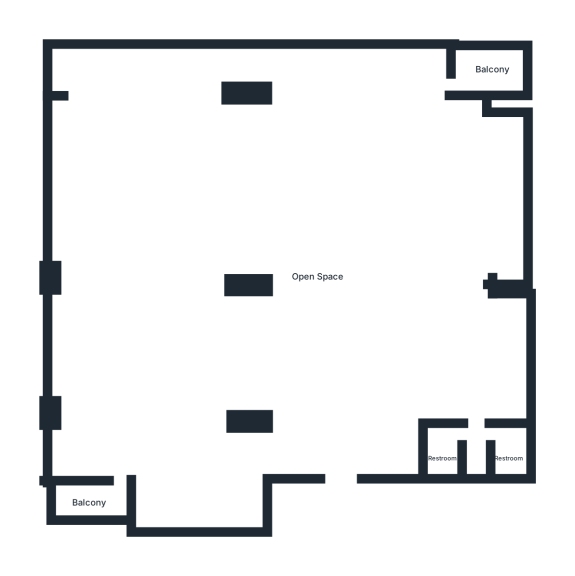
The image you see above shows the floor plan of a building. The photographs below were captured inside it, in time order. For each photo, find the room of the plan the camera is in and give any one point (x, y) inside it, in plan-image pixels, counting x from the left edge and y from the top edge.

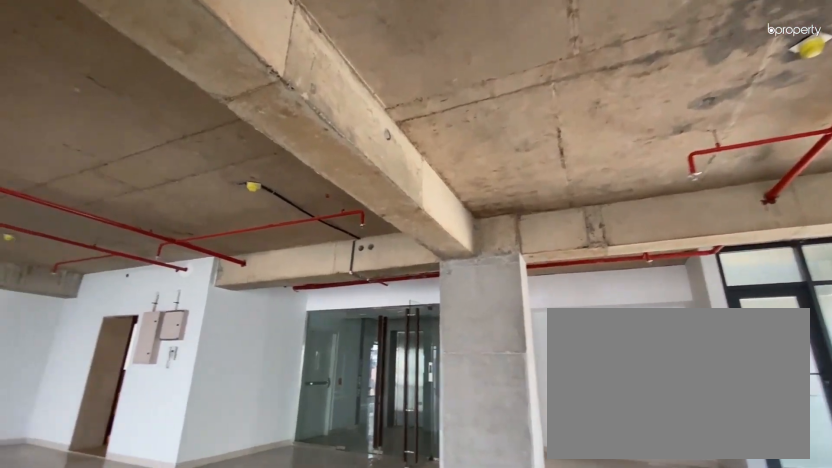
(169, 402)
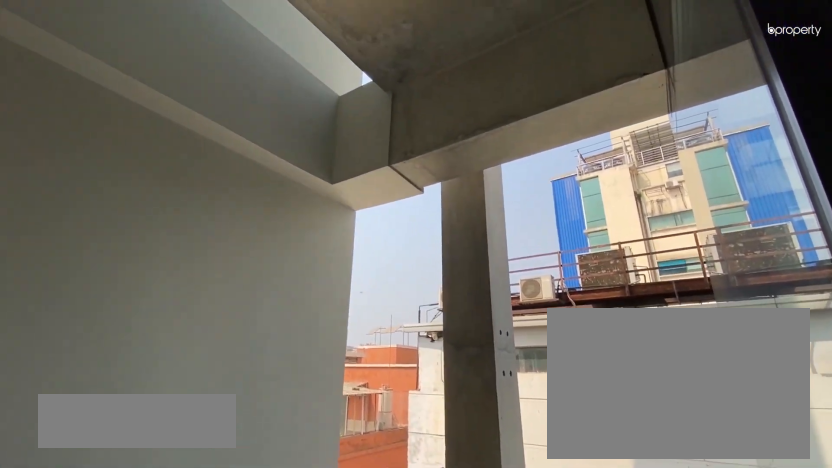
(88, 502)
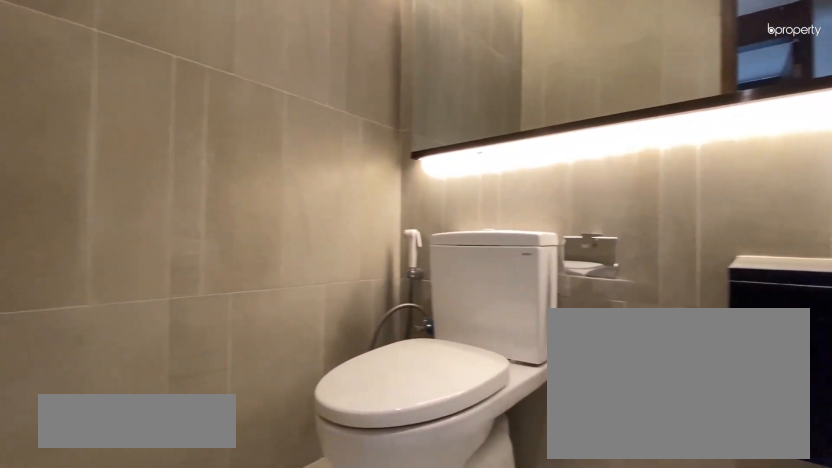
(441, 456)
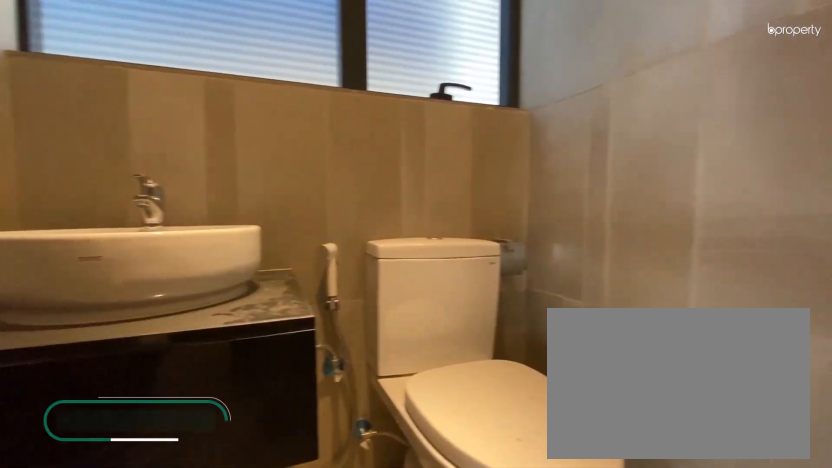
(506, 458)
